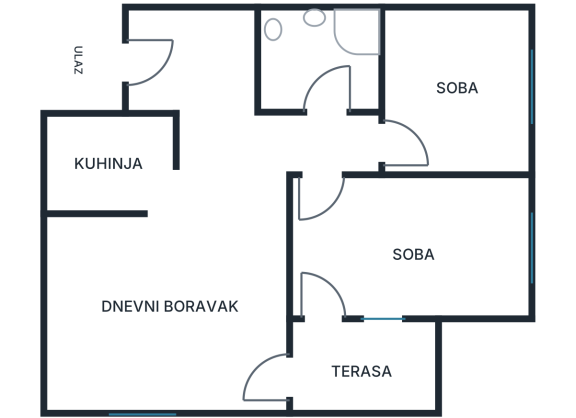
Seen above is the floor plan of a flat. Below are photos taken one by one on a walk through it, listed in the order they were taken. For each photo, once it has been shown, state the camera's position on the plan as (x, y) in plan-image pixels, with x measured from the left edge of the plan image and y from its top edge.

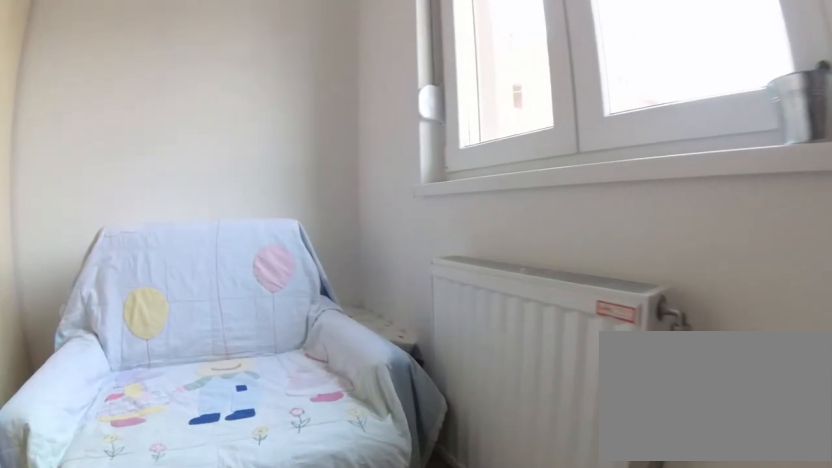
(464, 123)
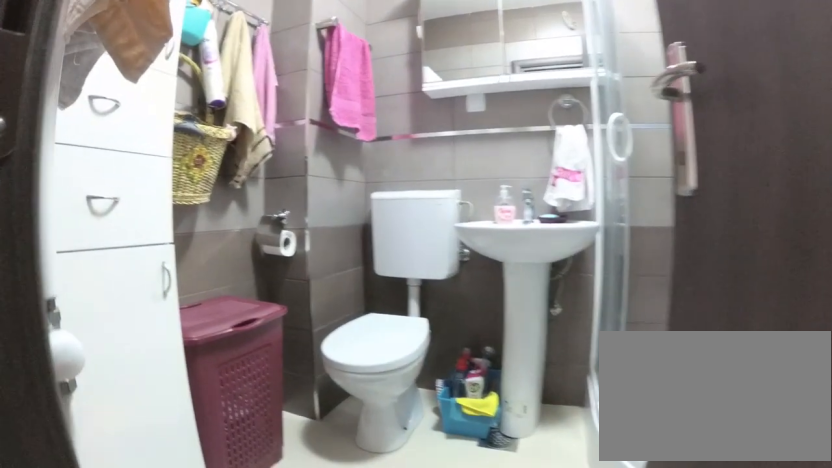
(330, 135)
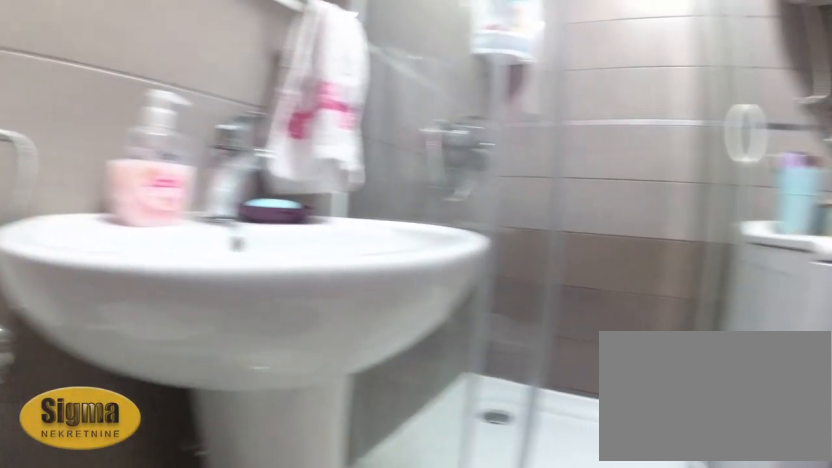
(282, 67)
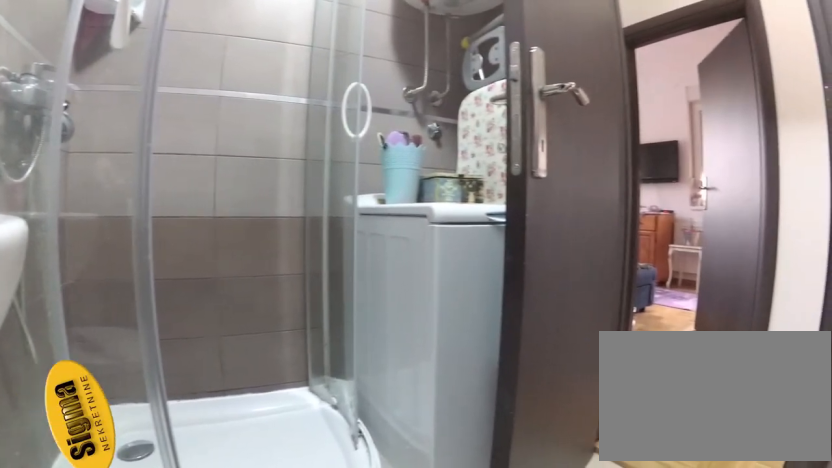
(290, 46)
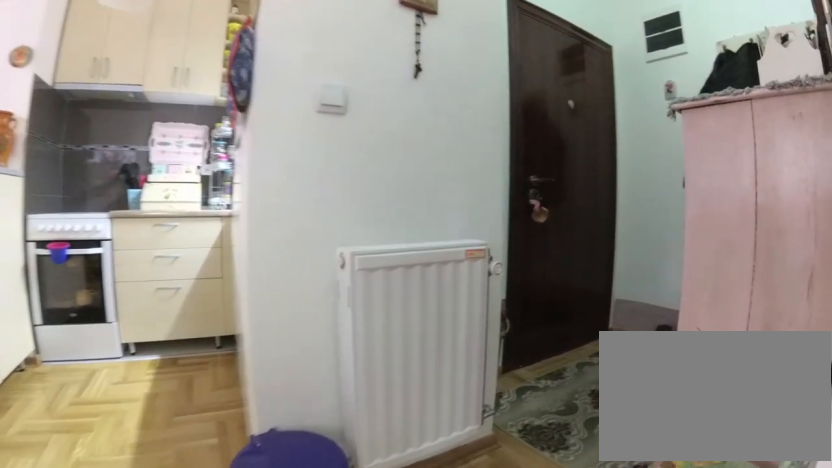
(247, 134)
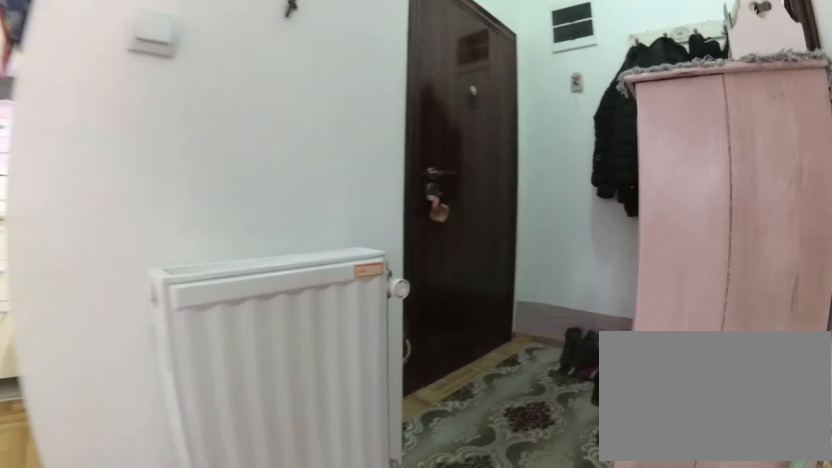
(241, 129)
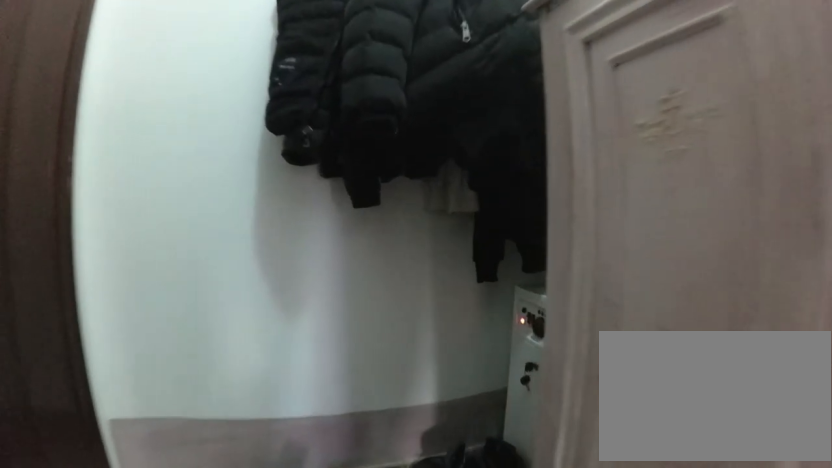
(230, 88)
